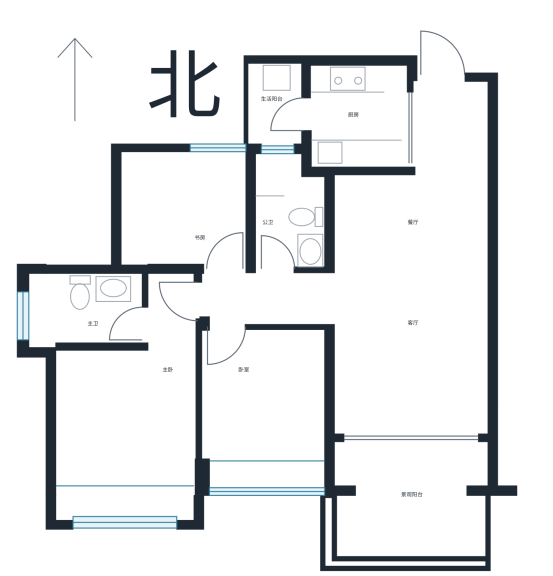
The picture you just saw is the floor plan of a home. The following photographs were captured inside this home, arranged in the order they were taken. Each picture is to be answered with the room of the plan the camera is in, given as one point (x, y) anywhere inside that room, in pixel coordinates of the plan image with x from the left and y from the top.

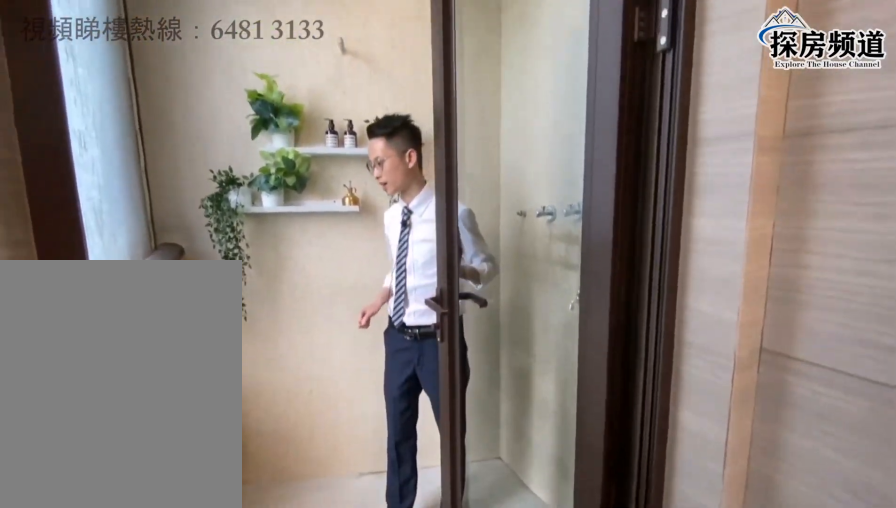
(281, 105)
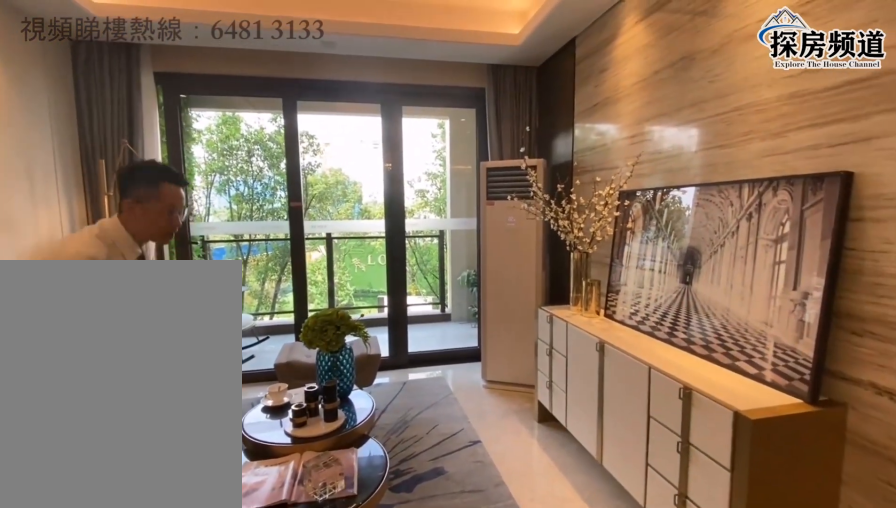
(410, 349)
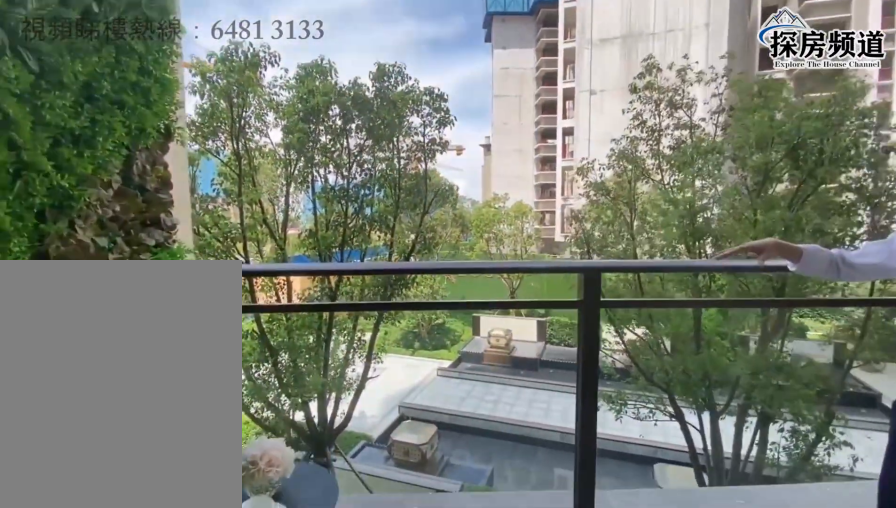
(408, 494)
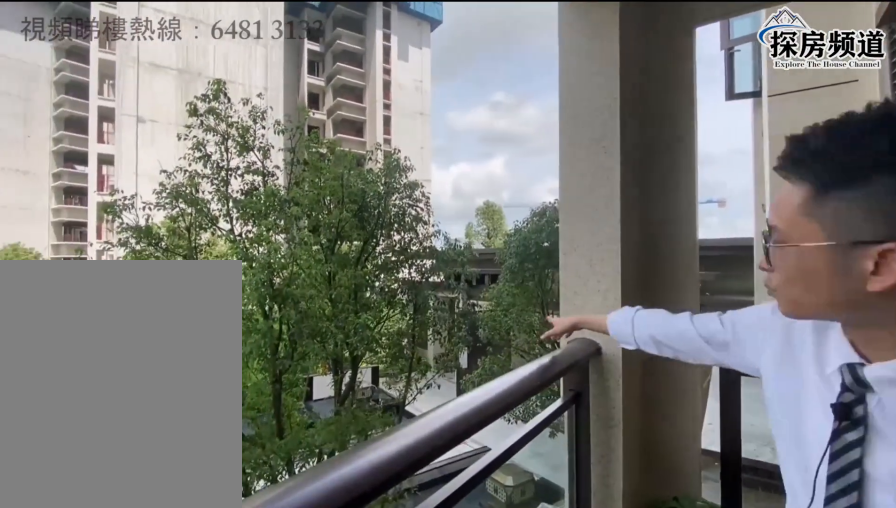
(409, 494)
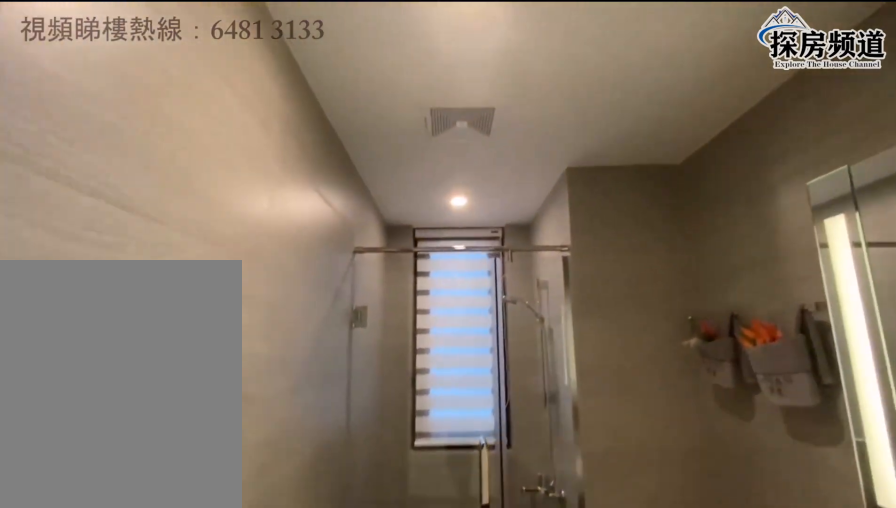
(289, 229)
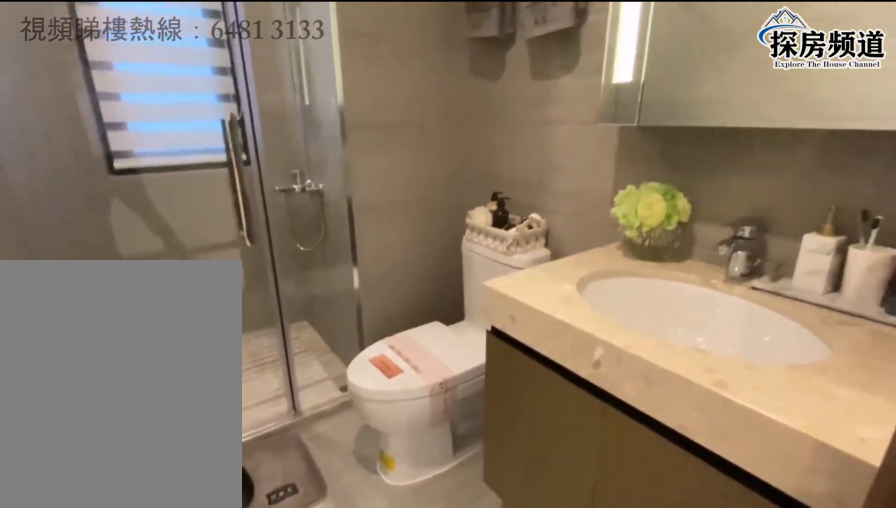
(289, 223)
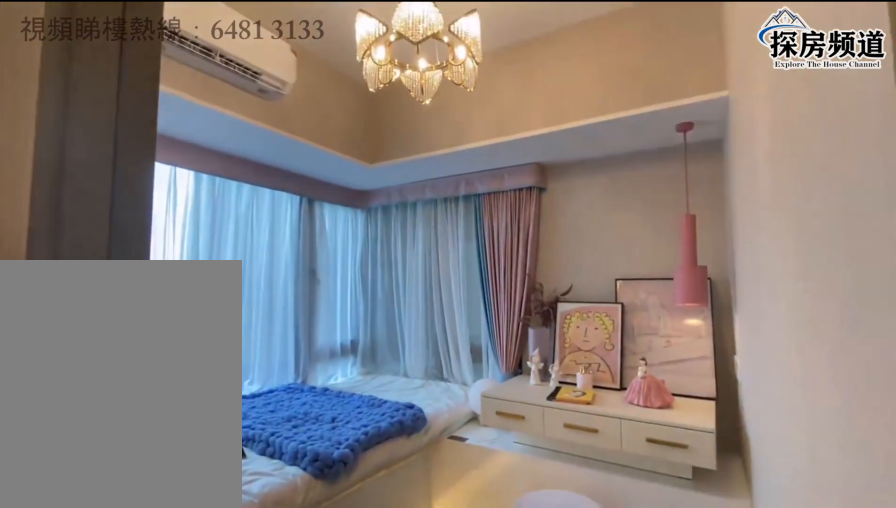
(192, 223)
